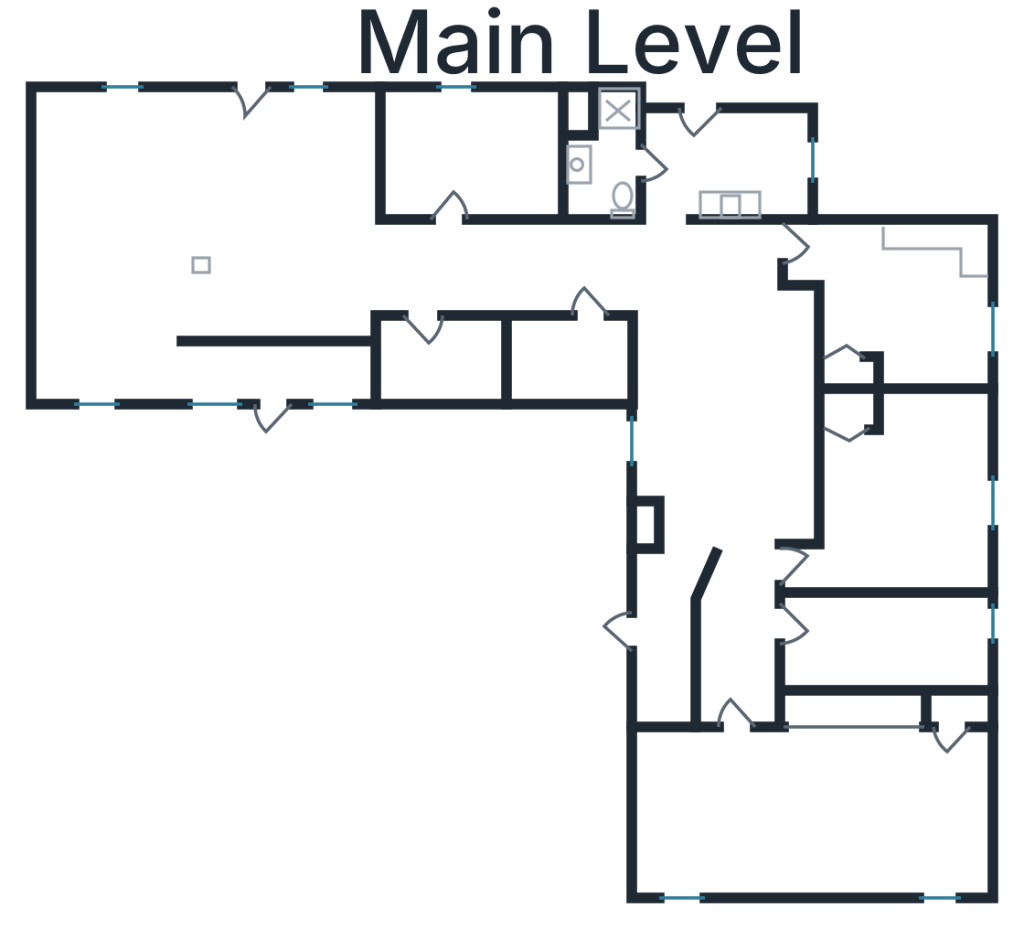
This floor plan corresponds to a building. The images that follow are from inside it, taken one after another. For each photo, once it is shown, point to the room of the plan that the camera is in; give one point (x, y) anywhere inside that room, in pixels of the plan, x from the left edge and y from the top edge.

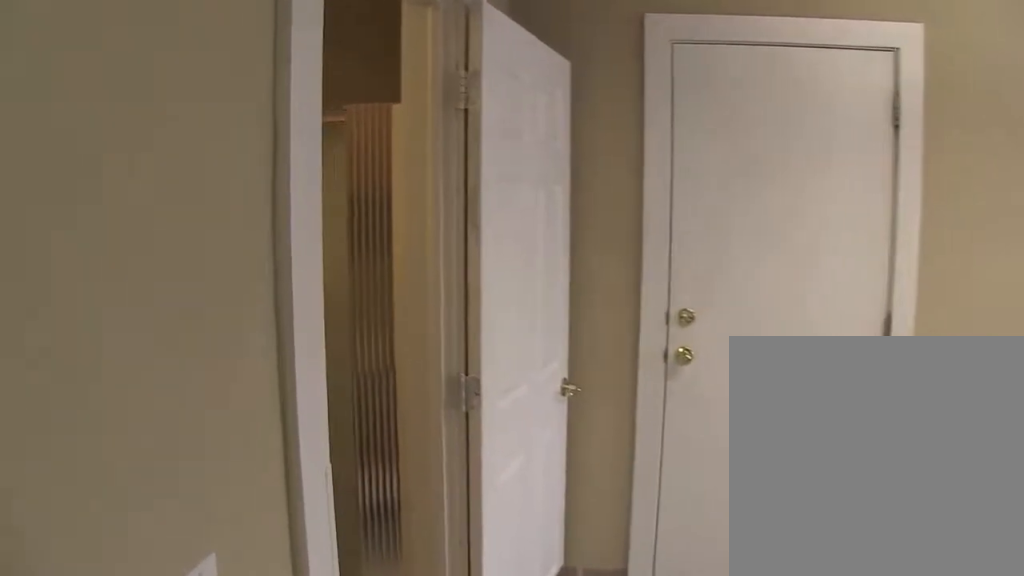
(727, 163)
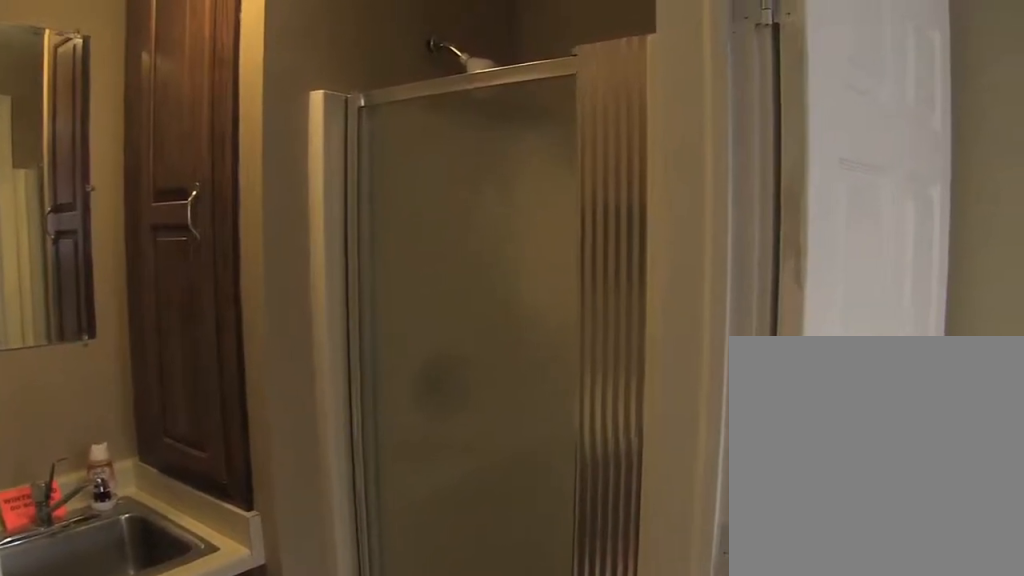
(602, 160)
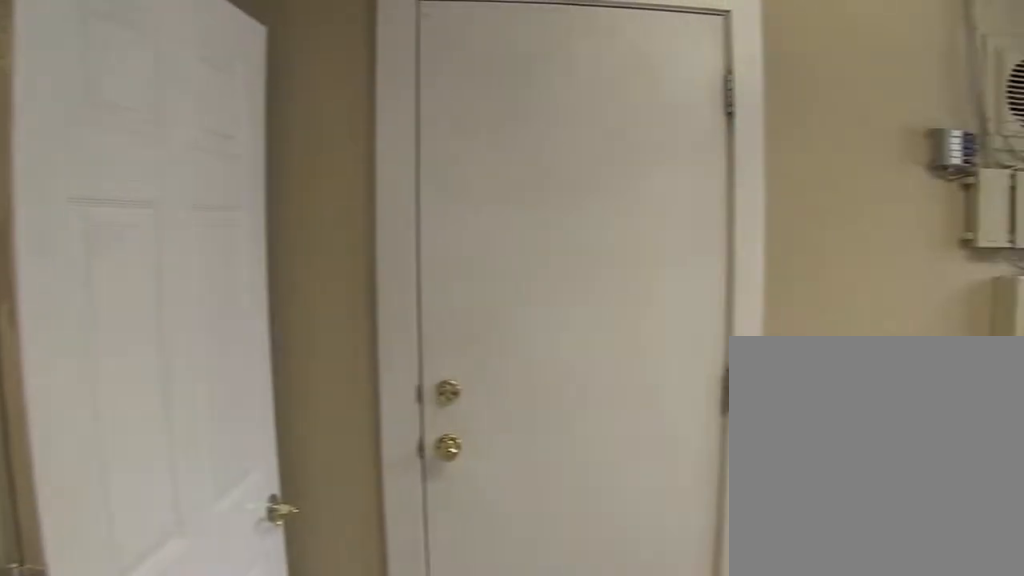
(725, 163)
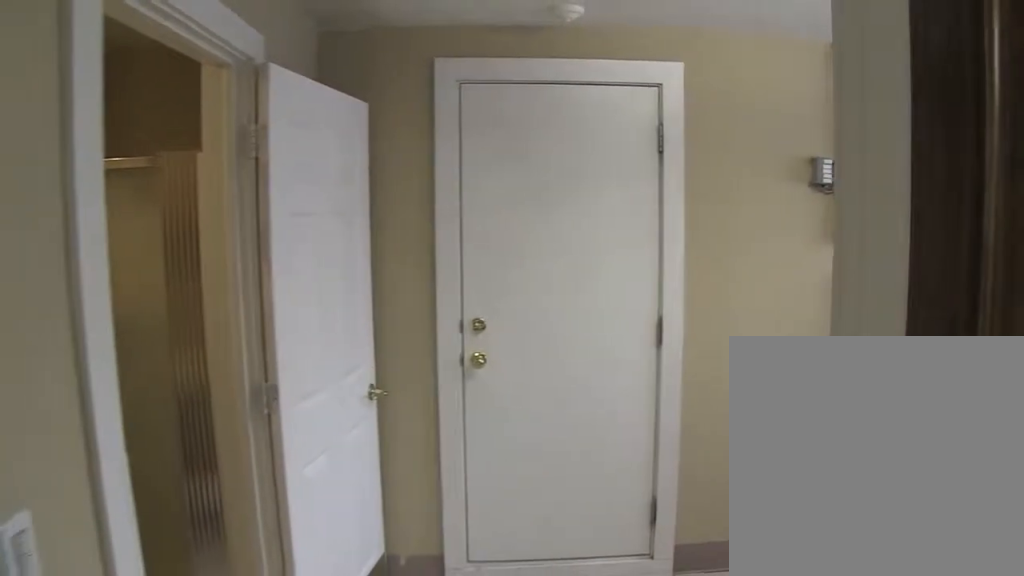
(725, 163)
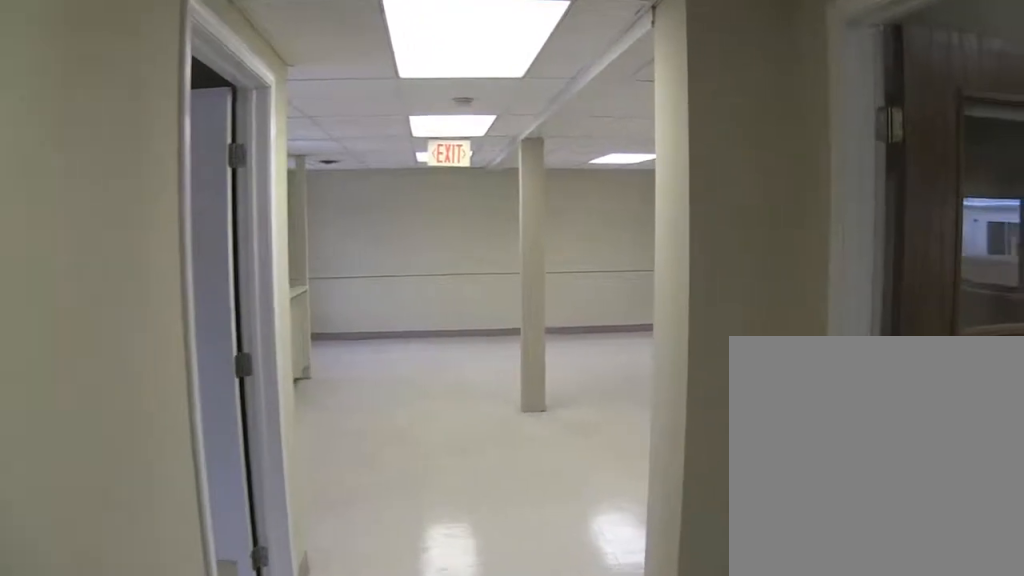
(505, 266)
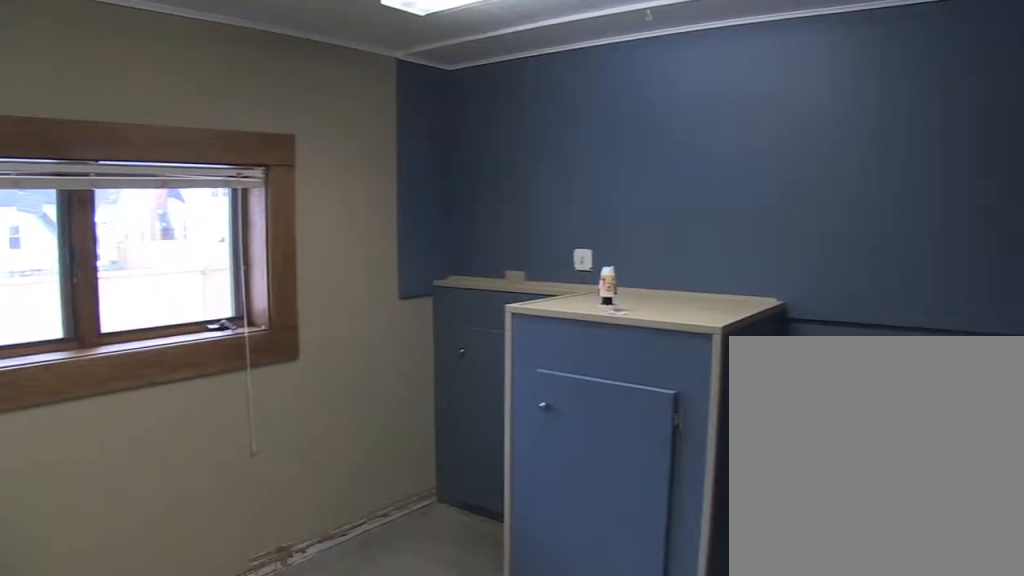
(472, 153)
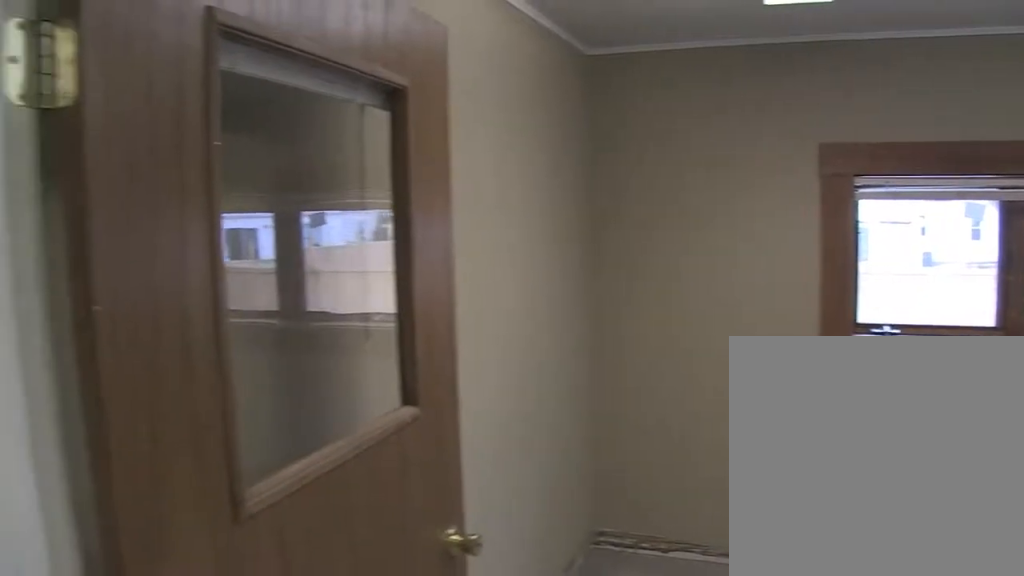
(472, 153)
